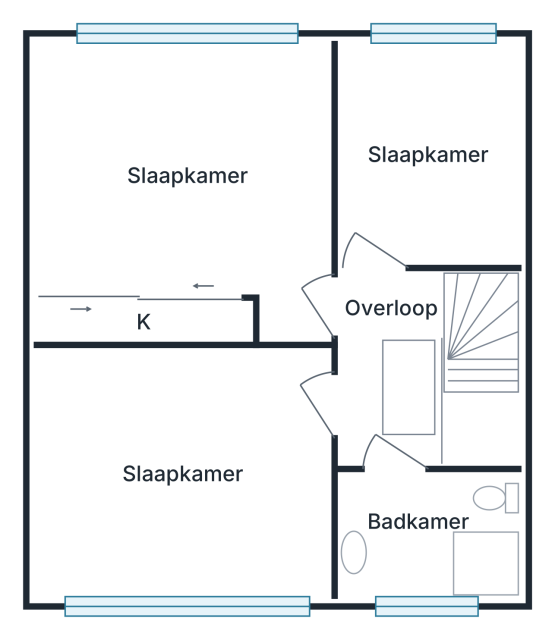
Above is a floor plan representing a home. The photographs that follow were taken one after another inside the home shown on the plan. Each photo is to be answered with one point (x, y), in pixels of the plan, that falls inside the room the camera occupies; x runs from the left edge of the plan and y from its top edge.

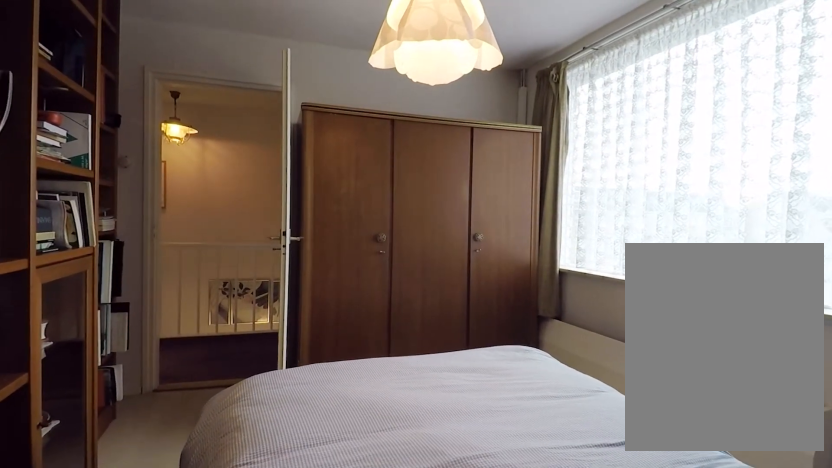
(184, 472)
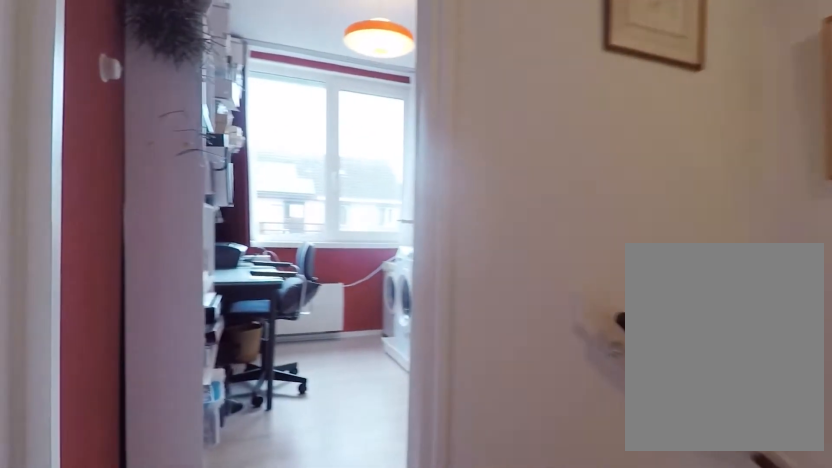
(385, 361)
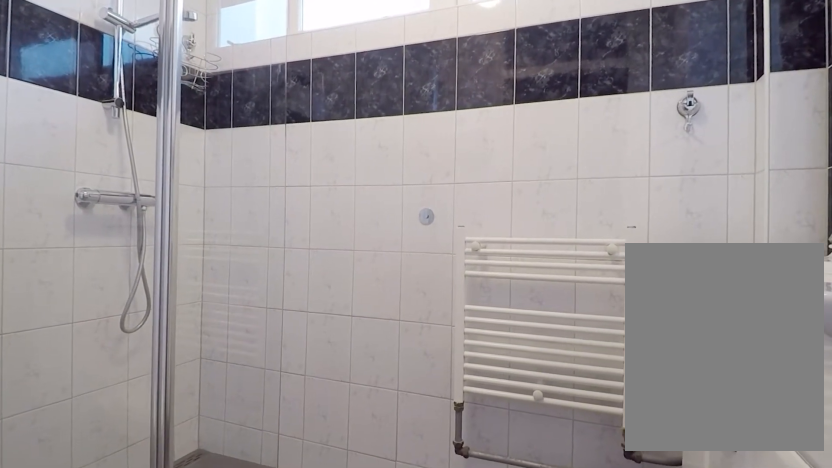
(428, 534)
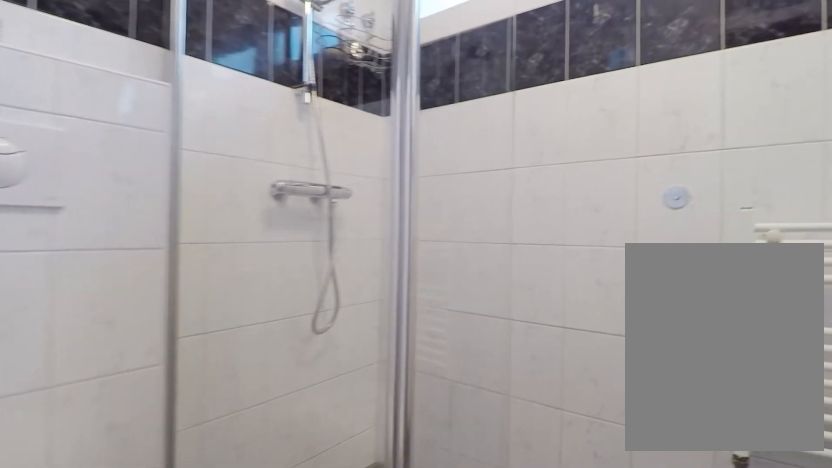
(428, 534)
